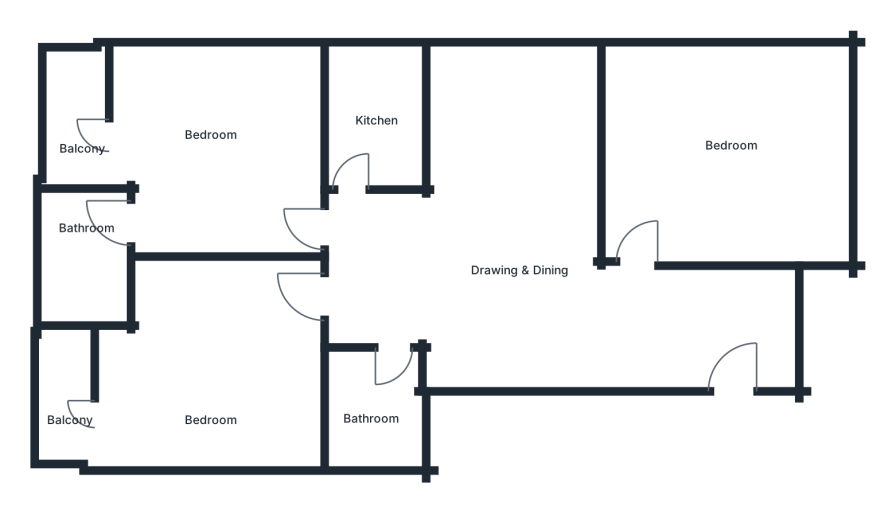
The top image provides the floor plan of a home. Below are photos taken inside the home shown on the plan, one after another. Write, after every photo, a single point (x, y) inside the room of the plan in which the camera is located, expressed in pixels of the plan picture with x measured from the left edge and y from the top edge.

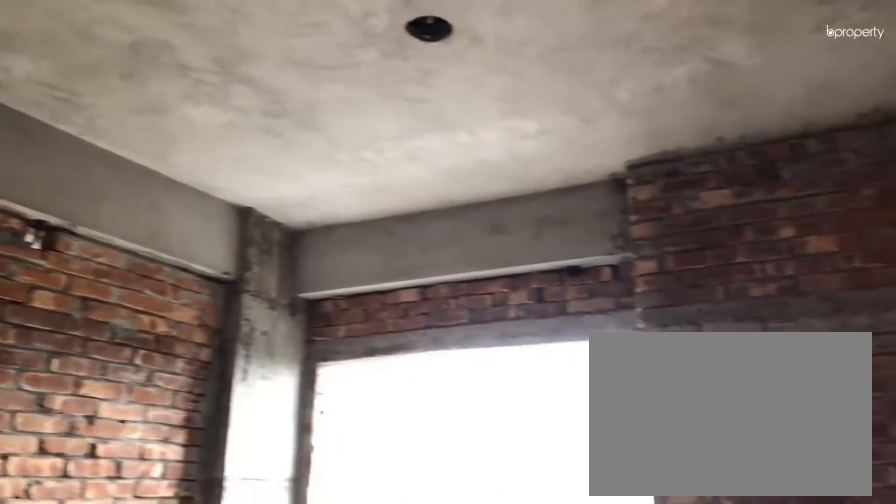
(204, 395)
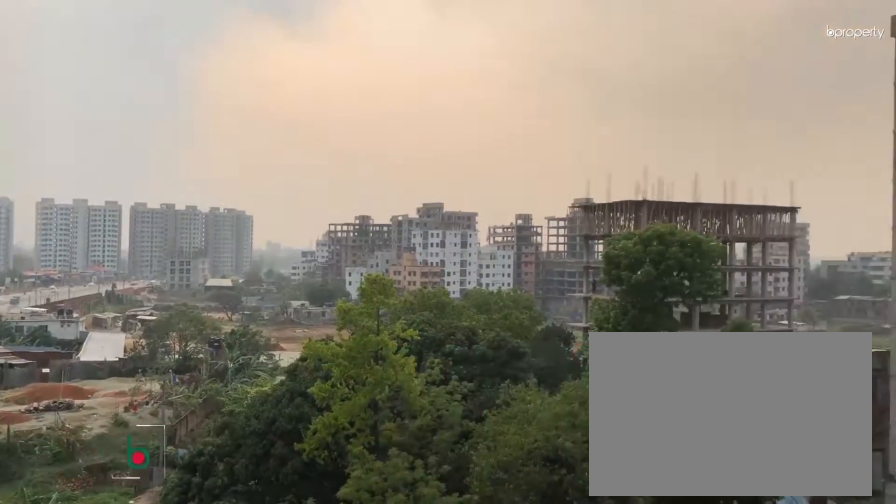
(61, 392)
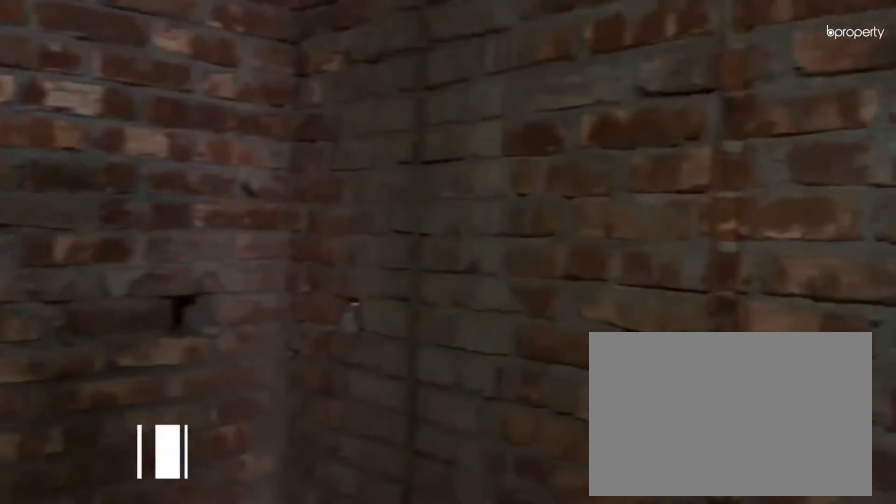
(375, 400)
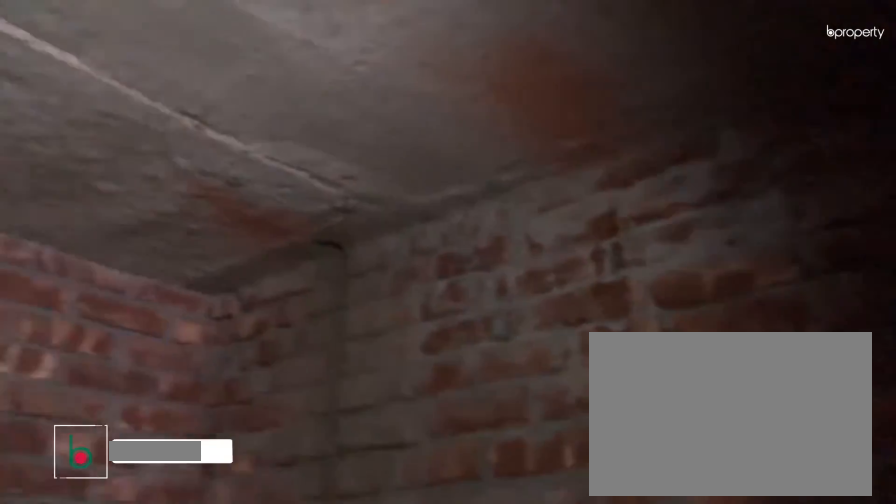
(375, 400)
